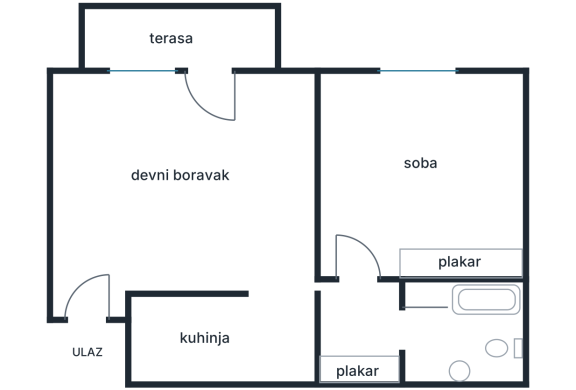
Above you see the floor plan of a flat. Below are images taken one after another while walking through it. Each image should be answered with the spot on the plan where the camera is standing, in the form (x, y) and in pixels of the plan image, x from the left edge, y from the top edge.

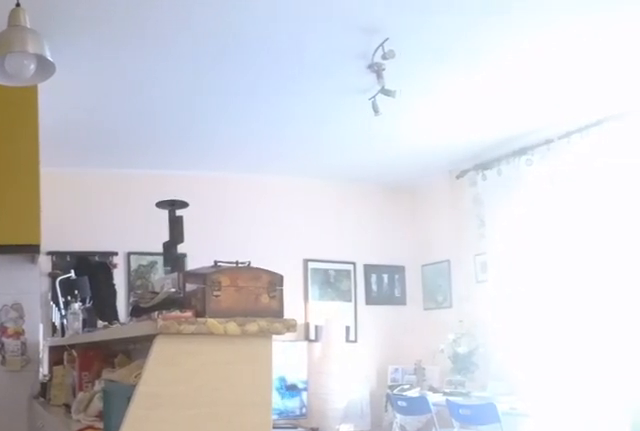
(300, 315)
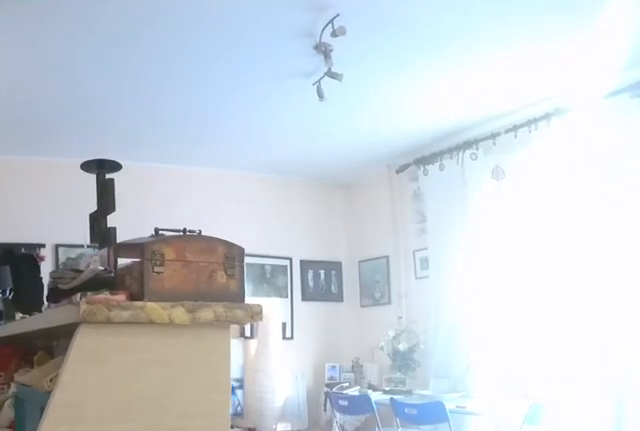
(283, 315)
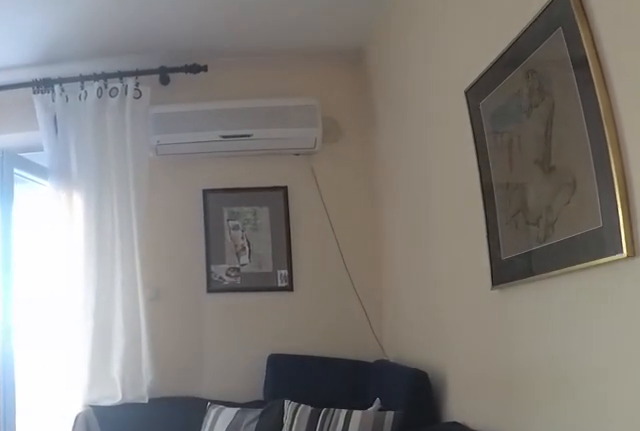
(238, 253)
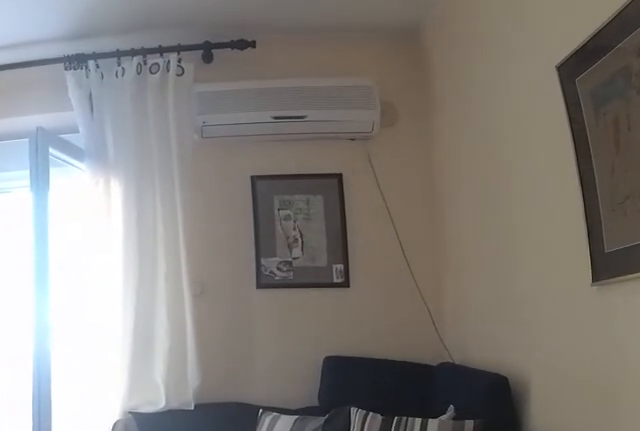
(225, 233)
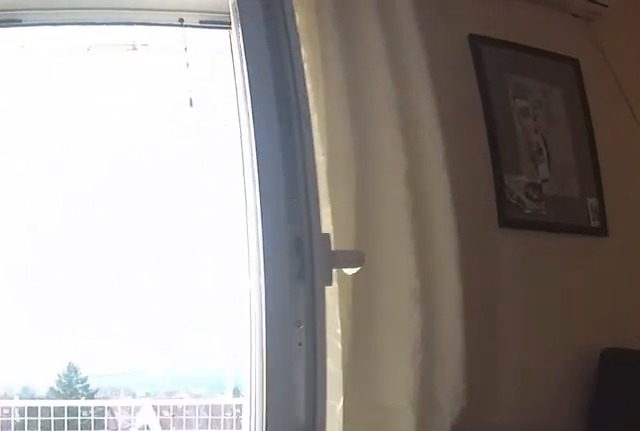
(214, 175)
